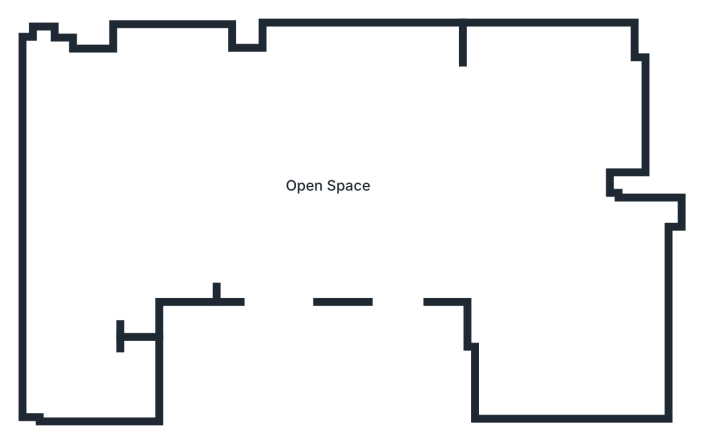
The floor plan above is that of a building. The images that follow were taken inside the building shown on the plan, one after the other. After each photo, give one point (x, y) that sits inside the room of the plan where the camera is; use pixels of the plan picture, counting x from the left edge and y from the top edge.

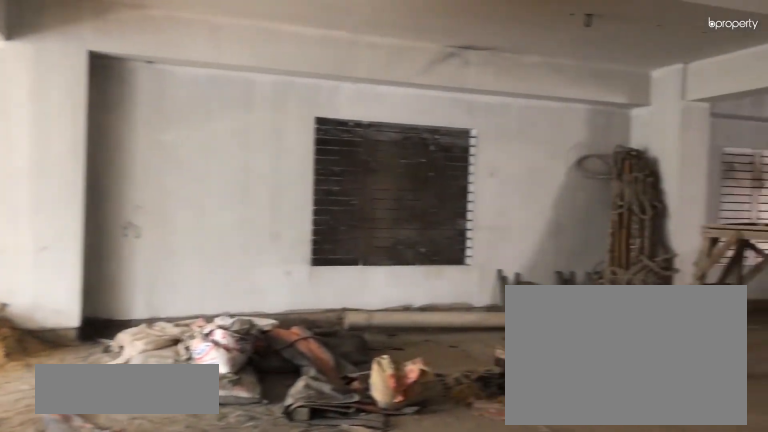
(328, 187)
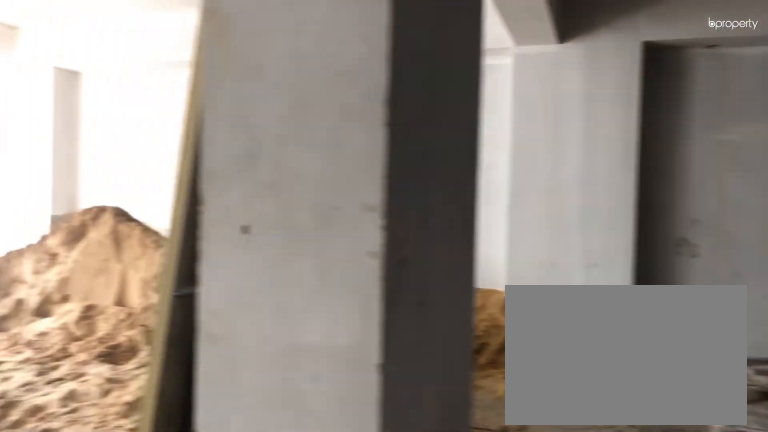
(328, 187)
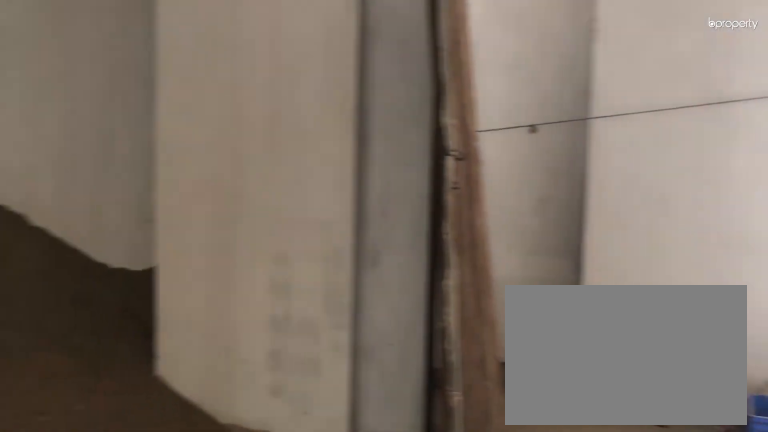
(511, 161)
